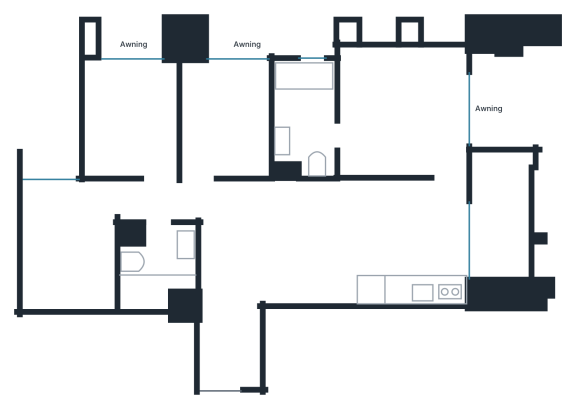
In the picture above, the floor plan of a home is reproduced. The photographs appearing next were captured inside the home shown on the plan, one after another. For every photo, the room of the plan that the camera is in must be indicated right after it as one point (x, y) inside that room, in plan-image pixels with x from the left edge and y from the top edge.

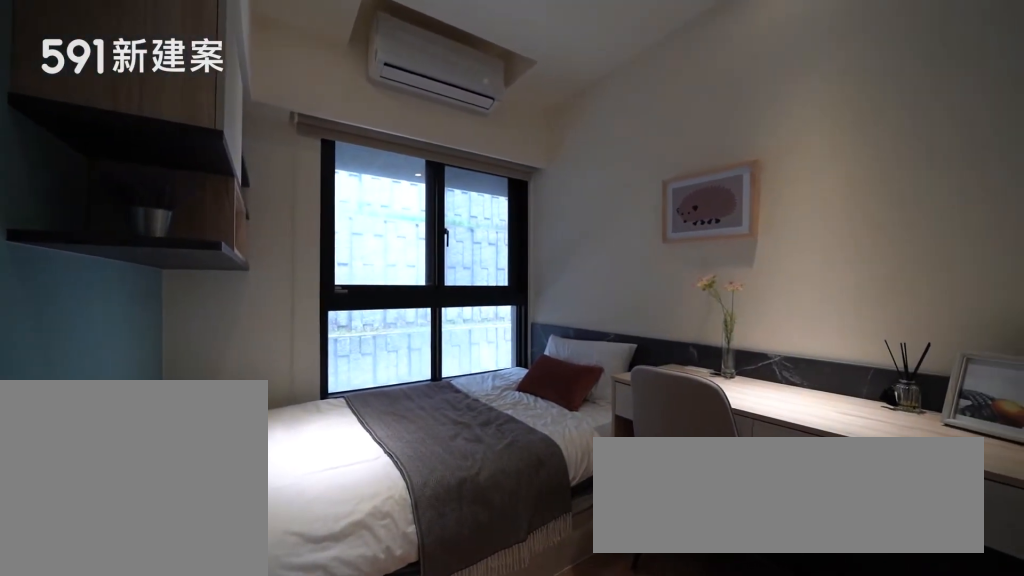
(227, 119)
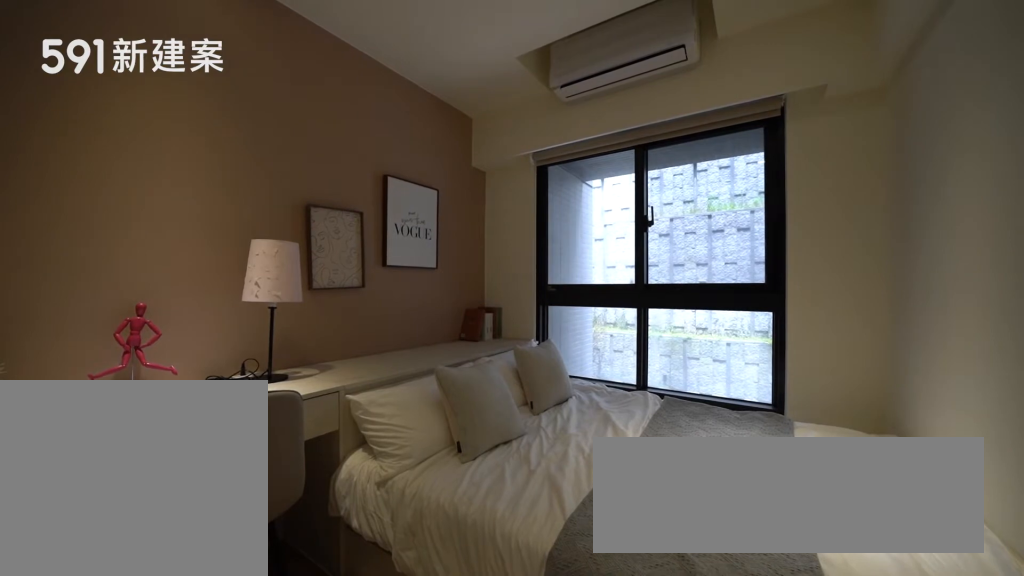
(128, 118)
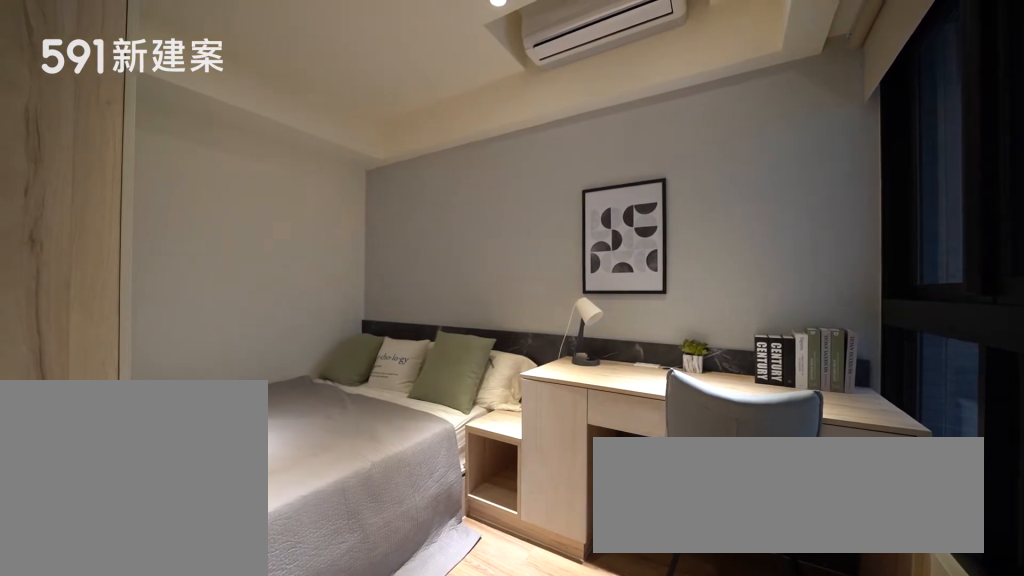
(66, 246)
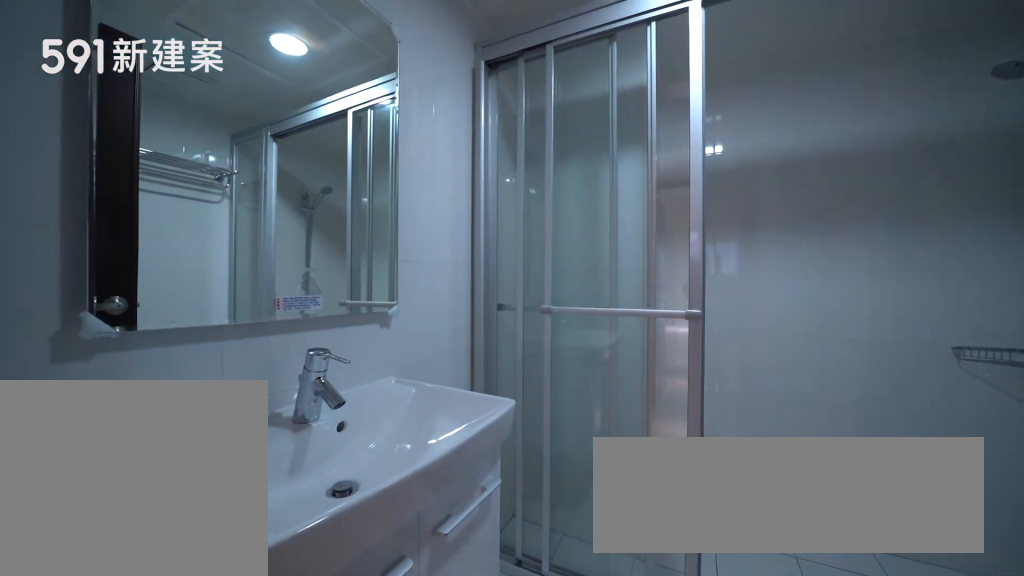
(159, 267)
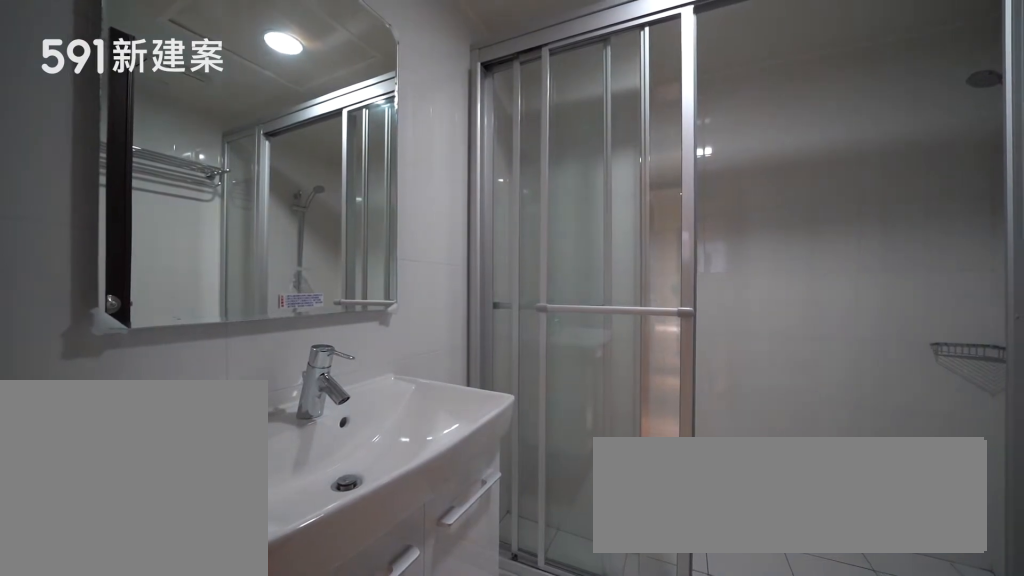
(159, 267)
